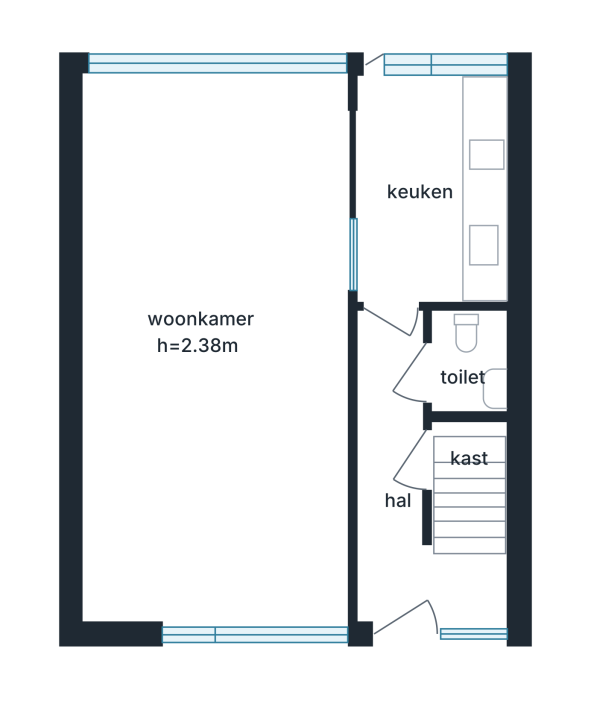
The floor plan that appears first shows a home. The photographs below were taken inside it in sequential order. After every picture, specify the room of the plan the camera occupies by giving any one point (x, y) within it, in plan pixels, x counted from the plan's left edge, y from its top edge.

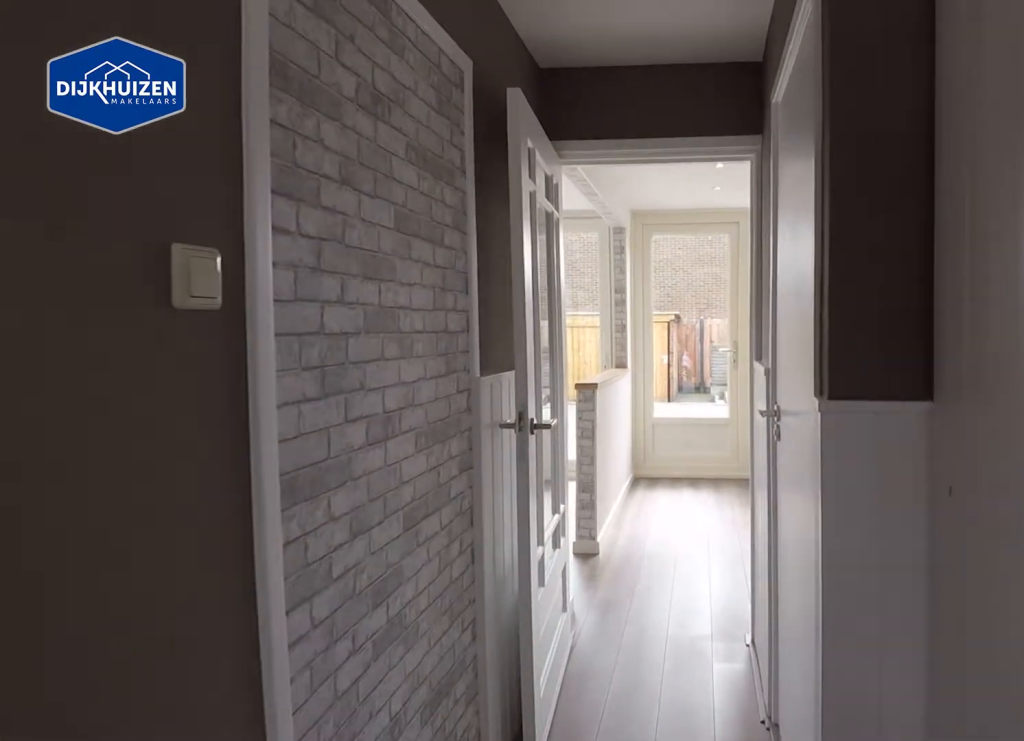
(406, 494)
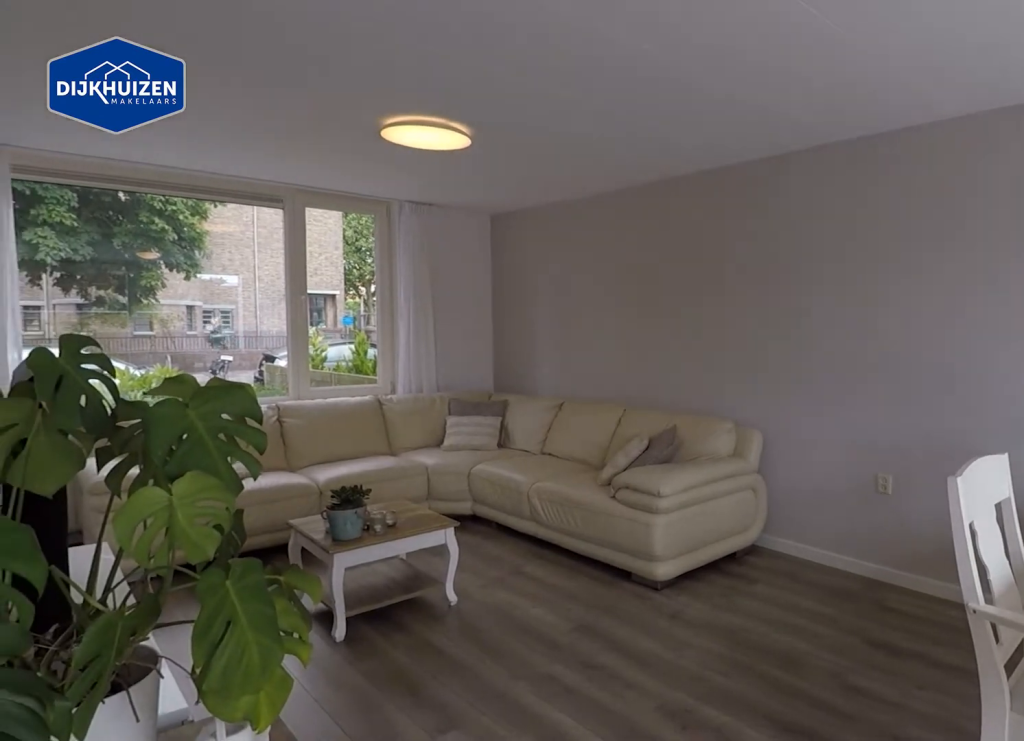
(157, 233)
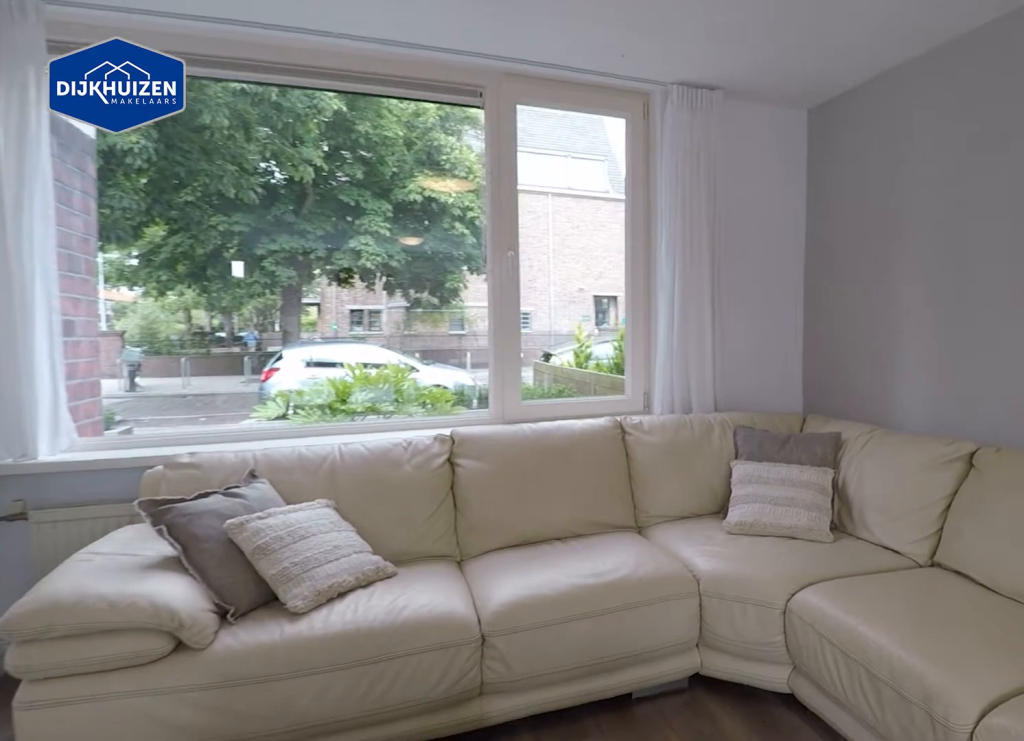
(157, 233)
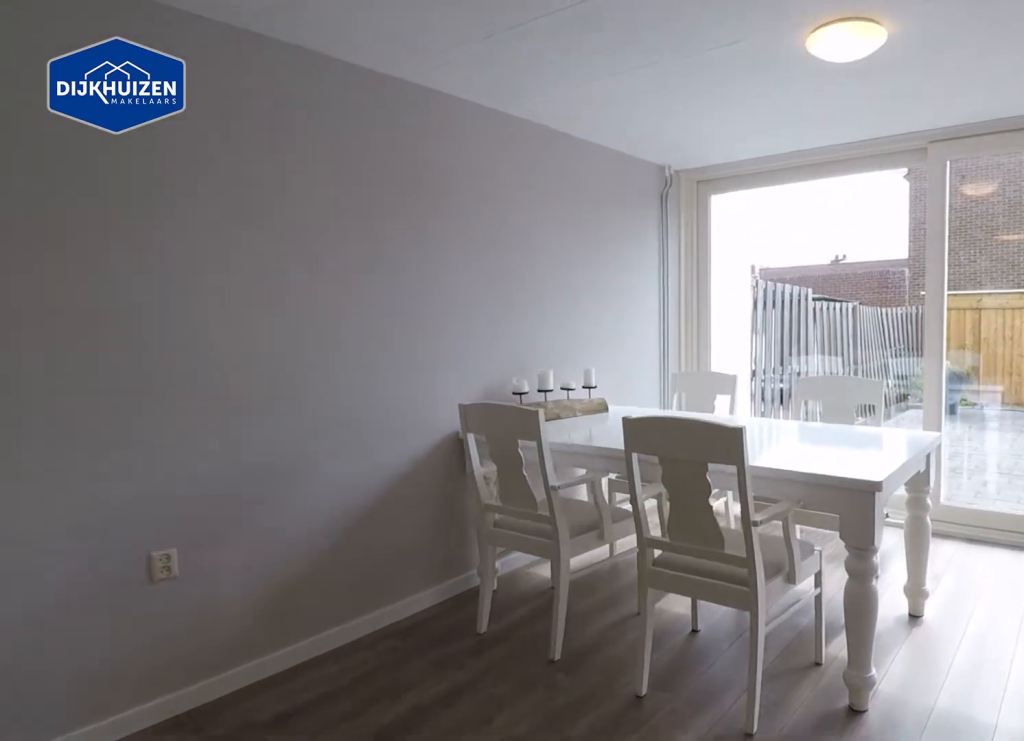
(177, 124)
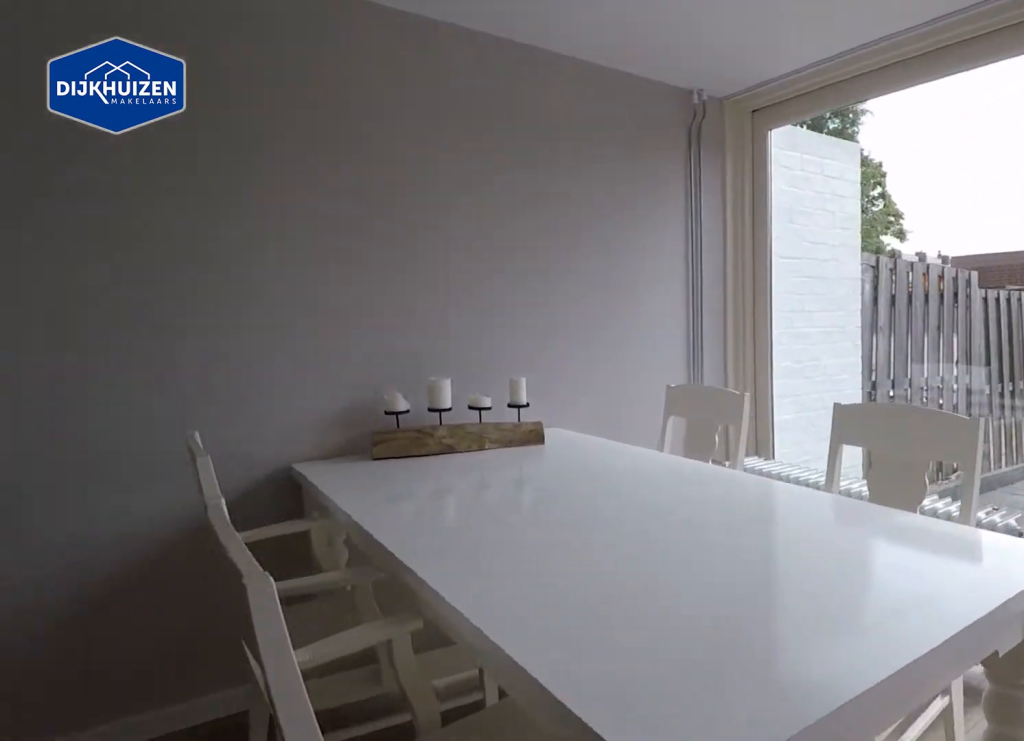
(160, 240)
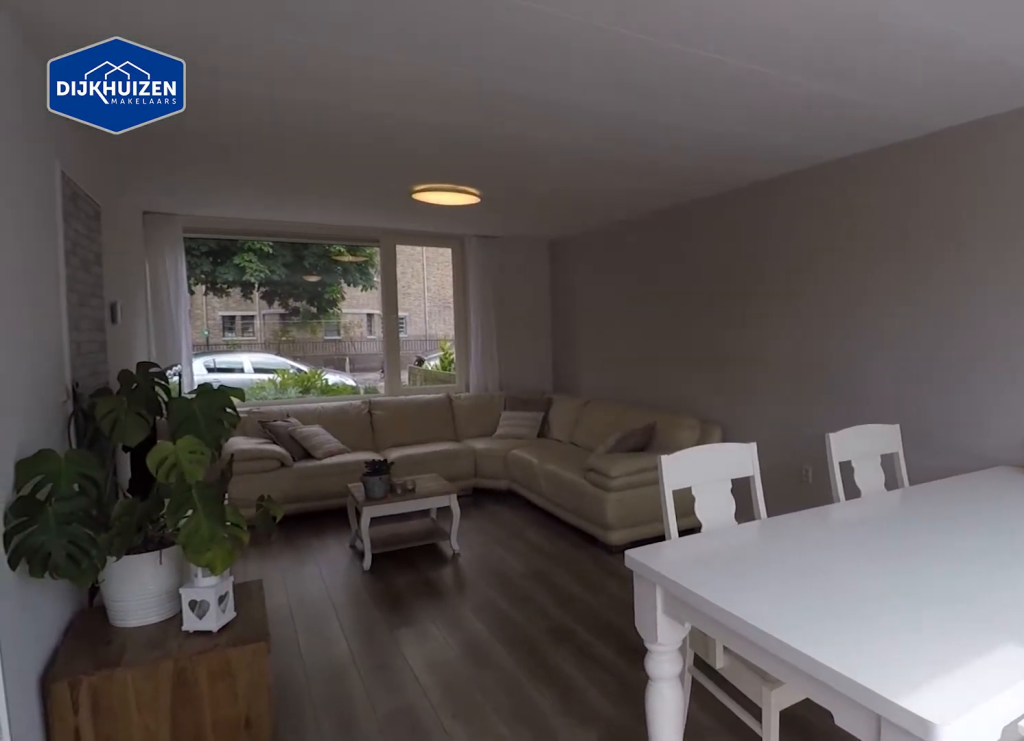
(160, 240)
